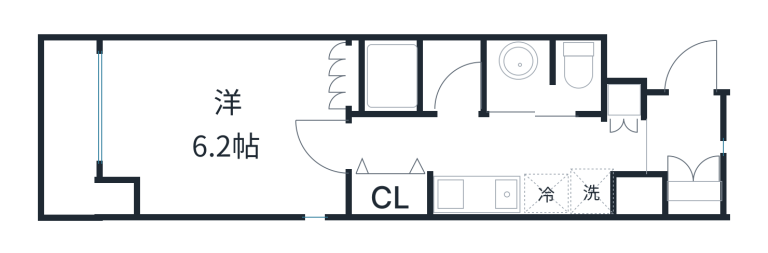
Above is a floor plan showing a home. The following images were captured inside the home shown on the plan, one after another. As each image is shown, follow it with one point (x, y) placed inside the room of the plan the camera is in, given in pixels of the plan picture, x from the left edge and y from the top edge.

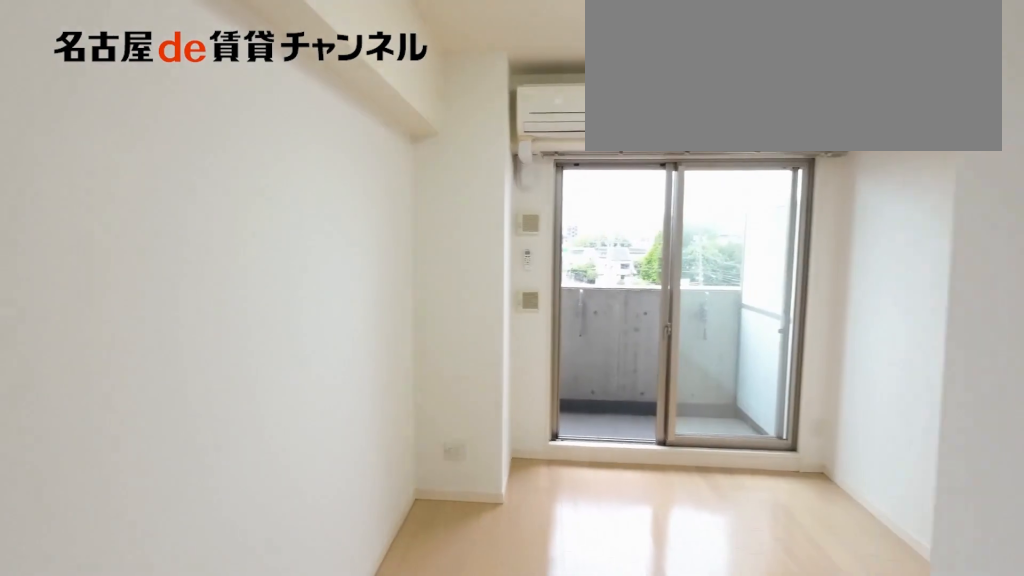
(224, 126)
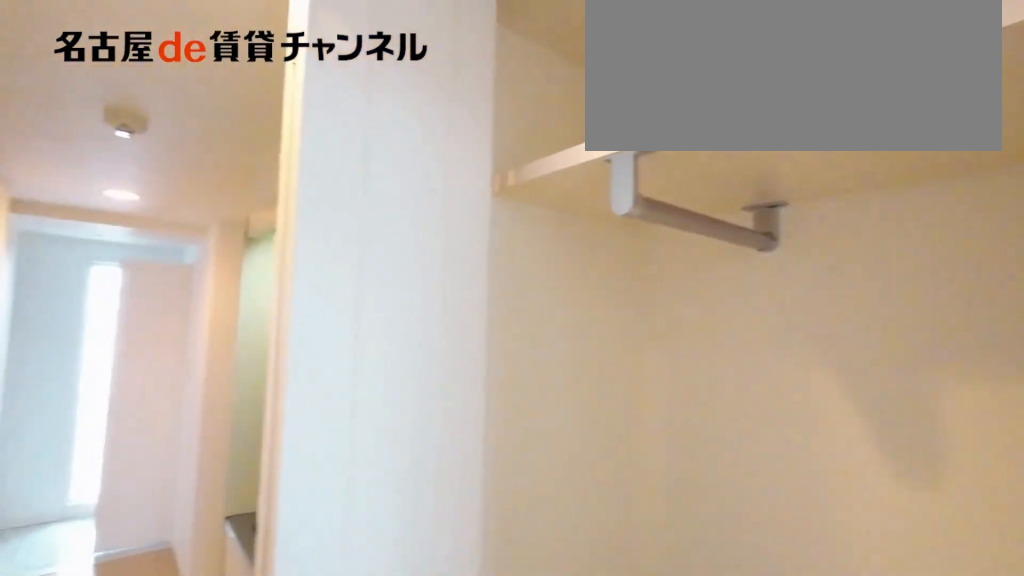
(392, 193)
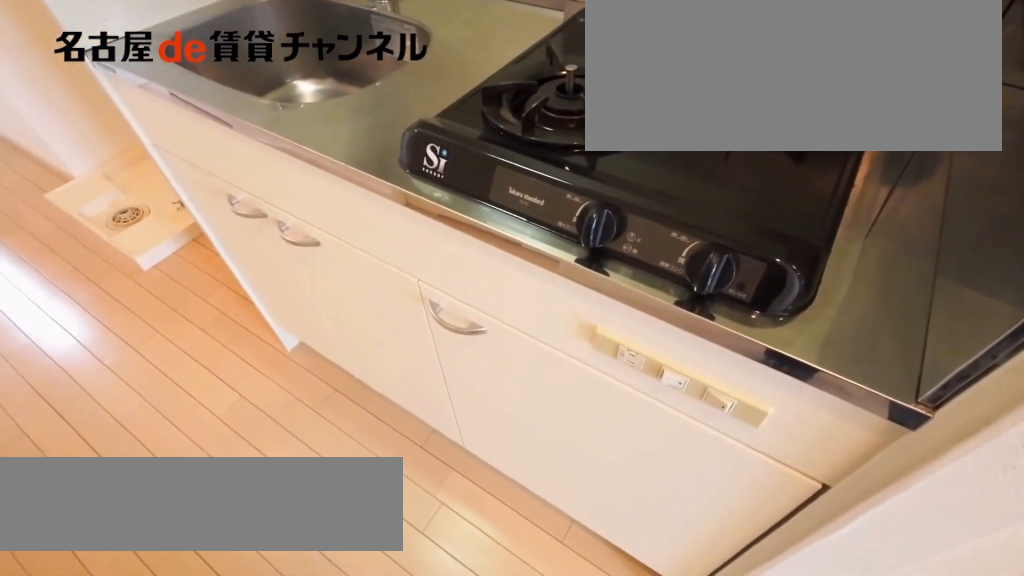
(497, 194)
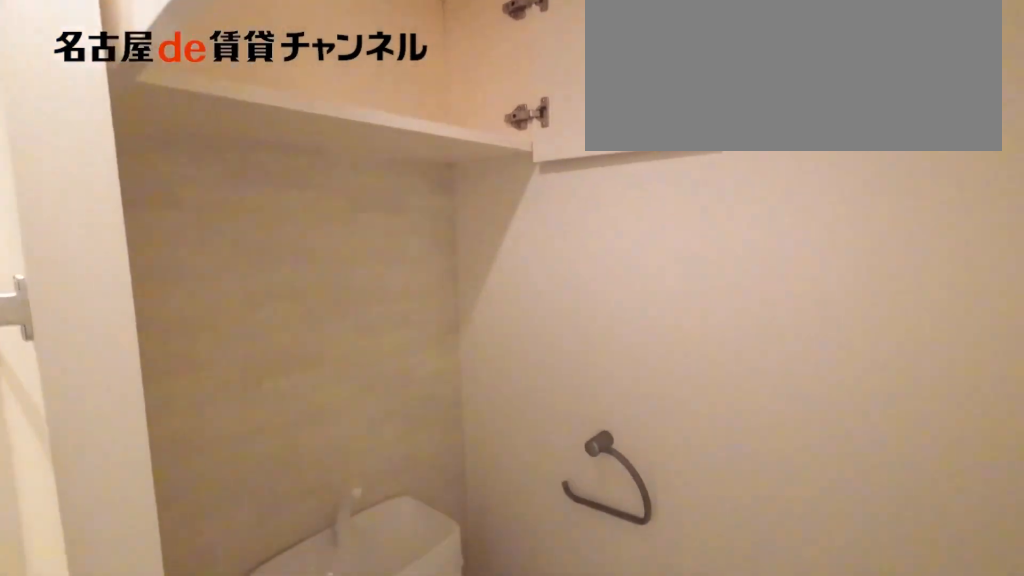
(544, 77)
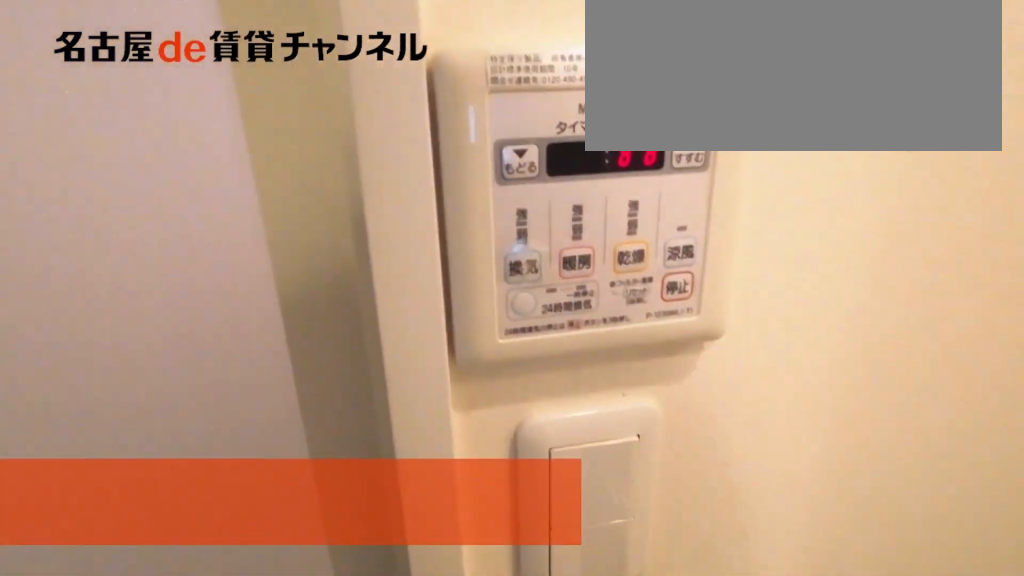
(544, 77)
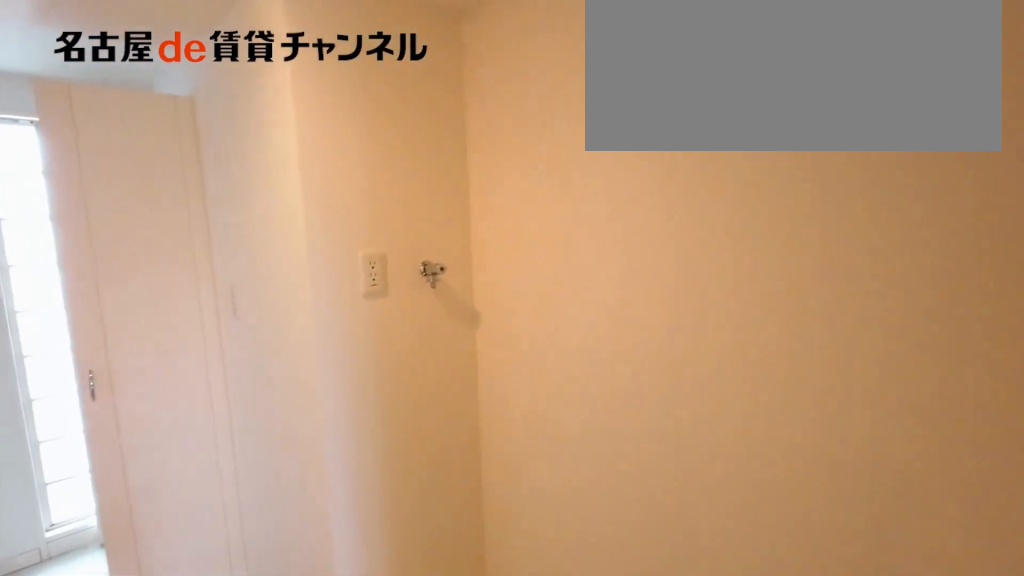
(592, 191)
